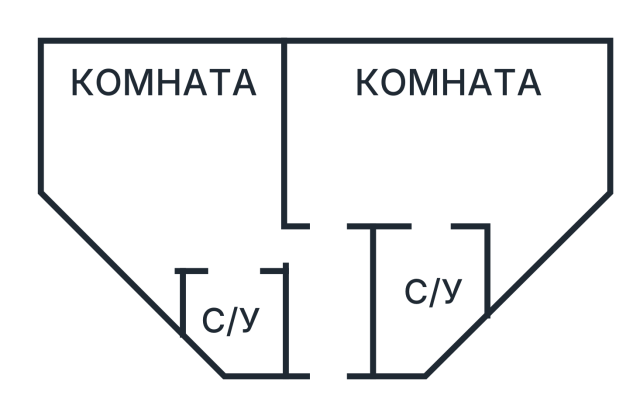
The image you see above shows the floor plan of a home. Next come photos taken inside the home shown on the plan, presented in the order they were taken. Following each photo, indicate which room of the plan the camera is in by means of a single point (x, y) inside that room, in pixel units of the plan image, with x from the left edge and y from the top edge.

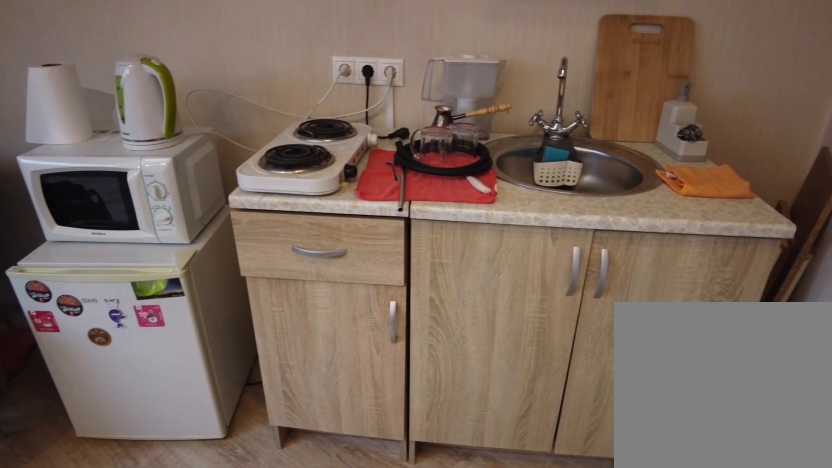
(359, 194)
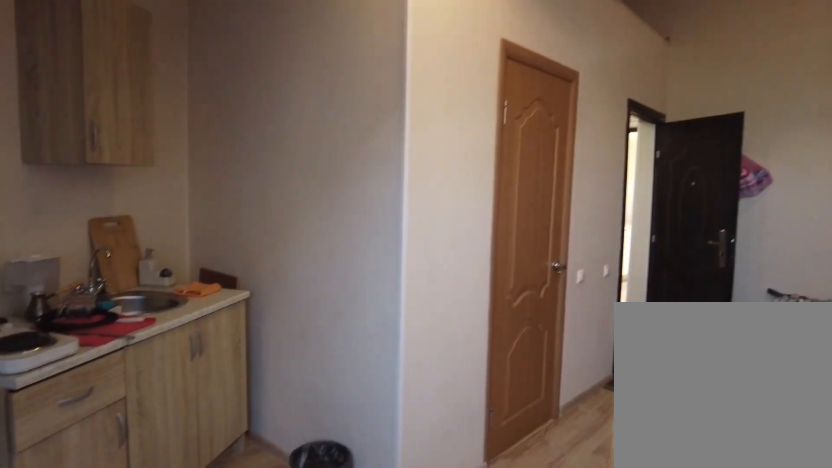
(578, 167)
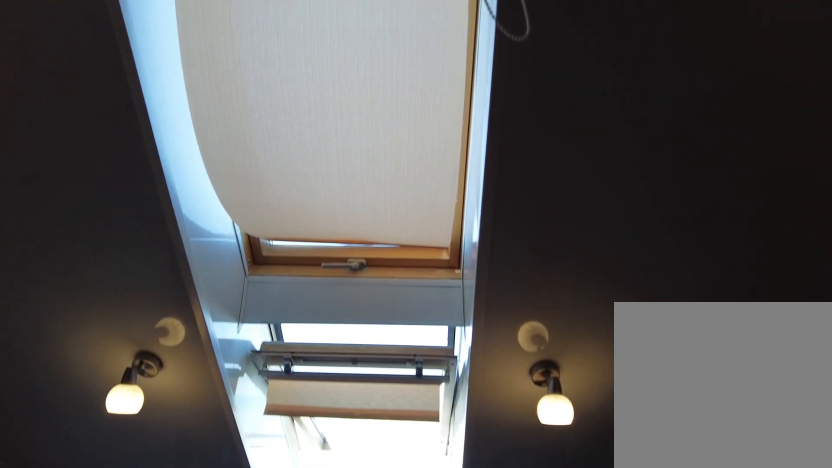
(435, 202)
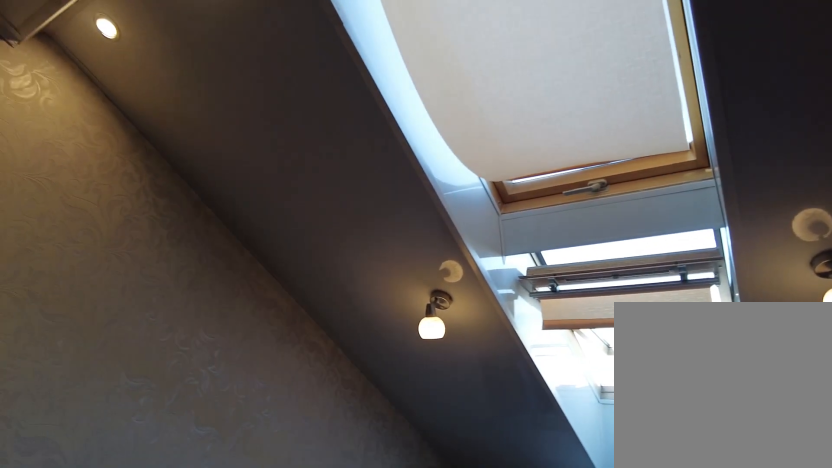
(435, 202)
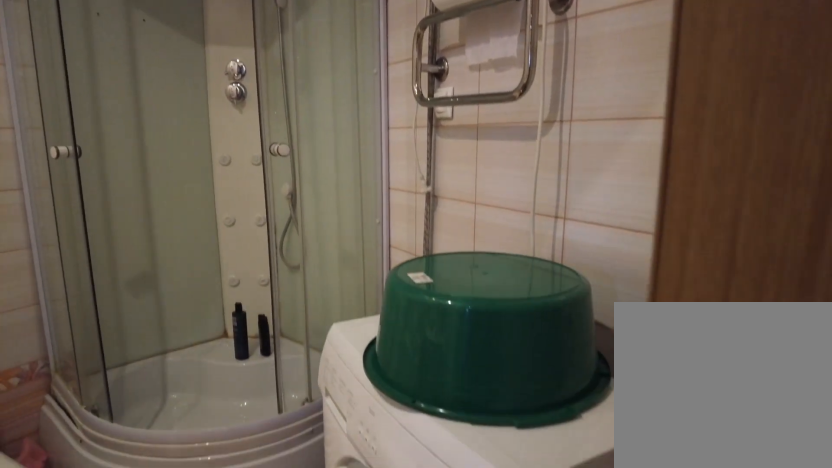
(441, 265)
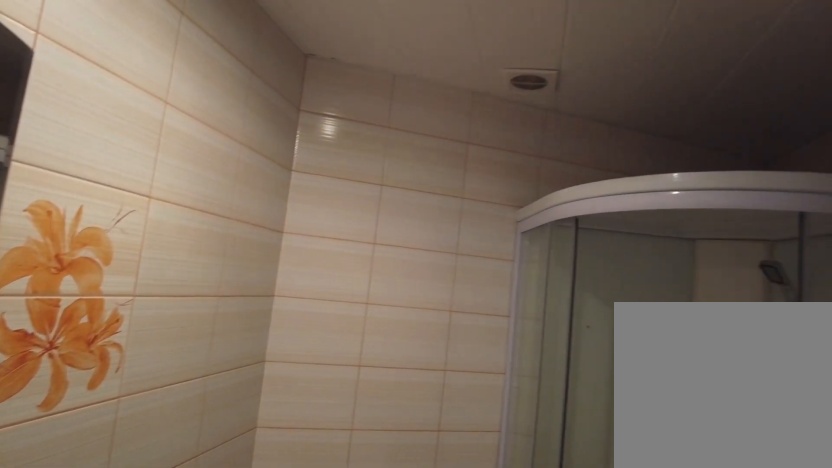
(441, 265)
